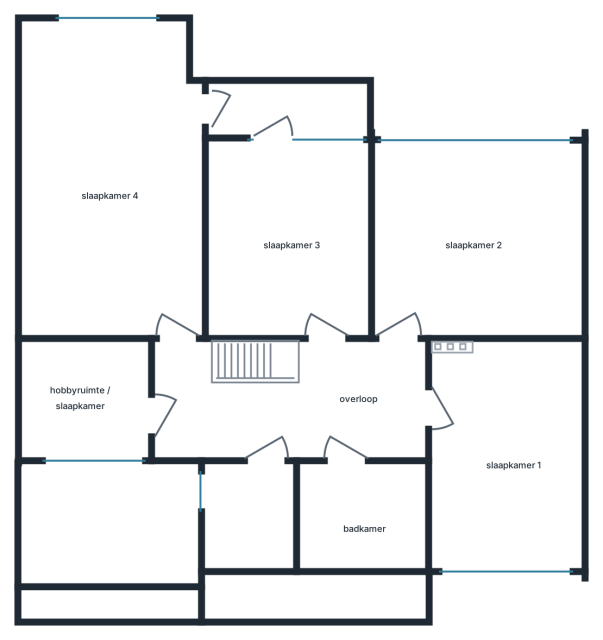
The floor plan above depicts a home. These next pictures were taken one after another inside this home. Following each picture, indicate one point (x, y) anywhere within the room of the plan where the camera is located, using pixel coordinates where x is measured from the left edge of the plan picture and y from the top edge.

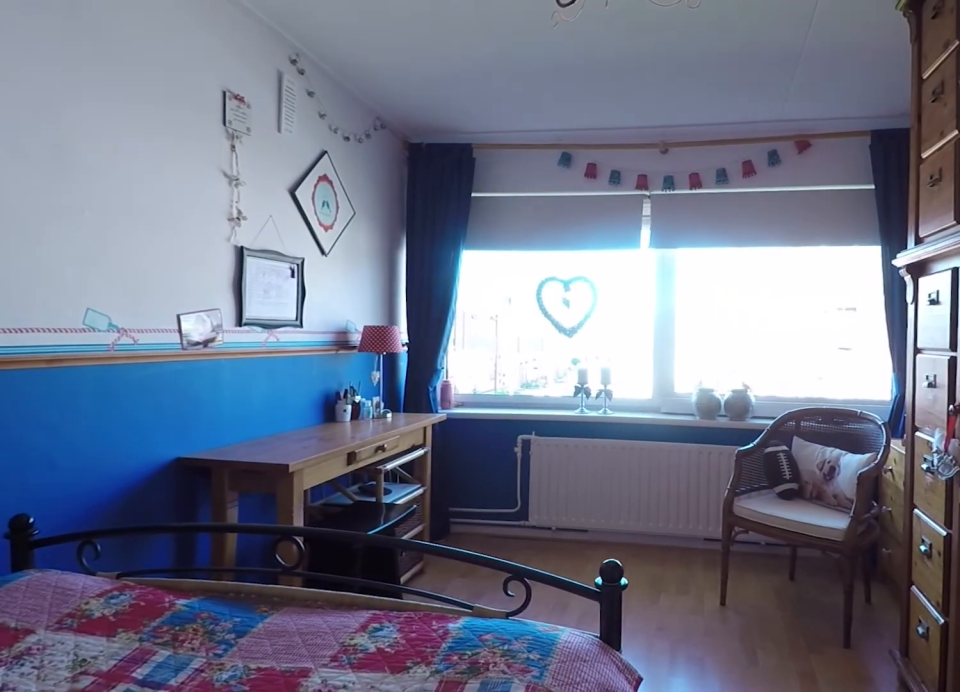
(506, 457)
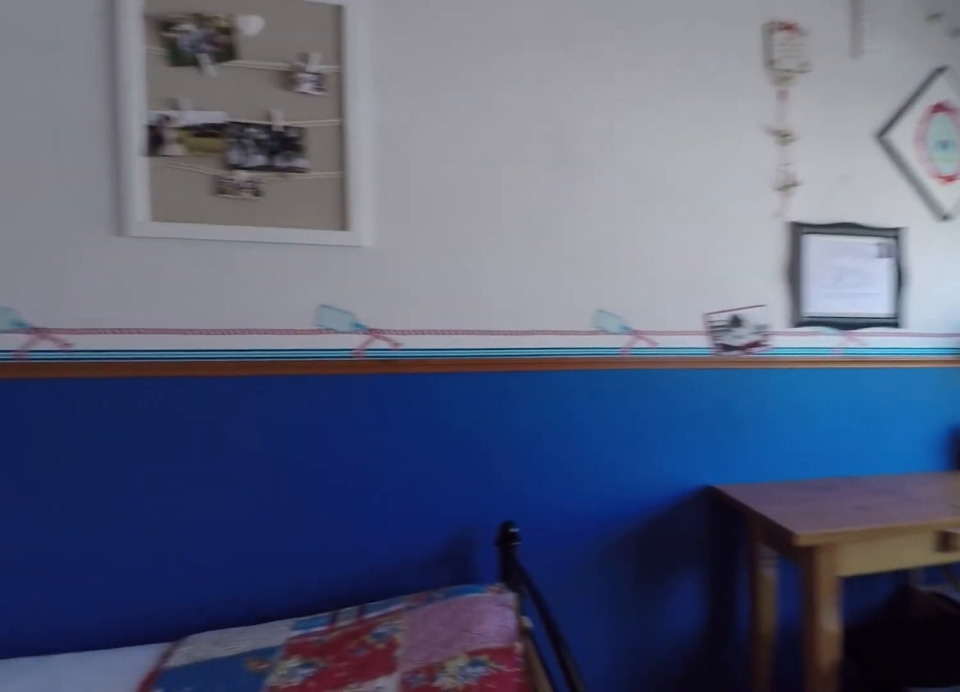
(506, 457)
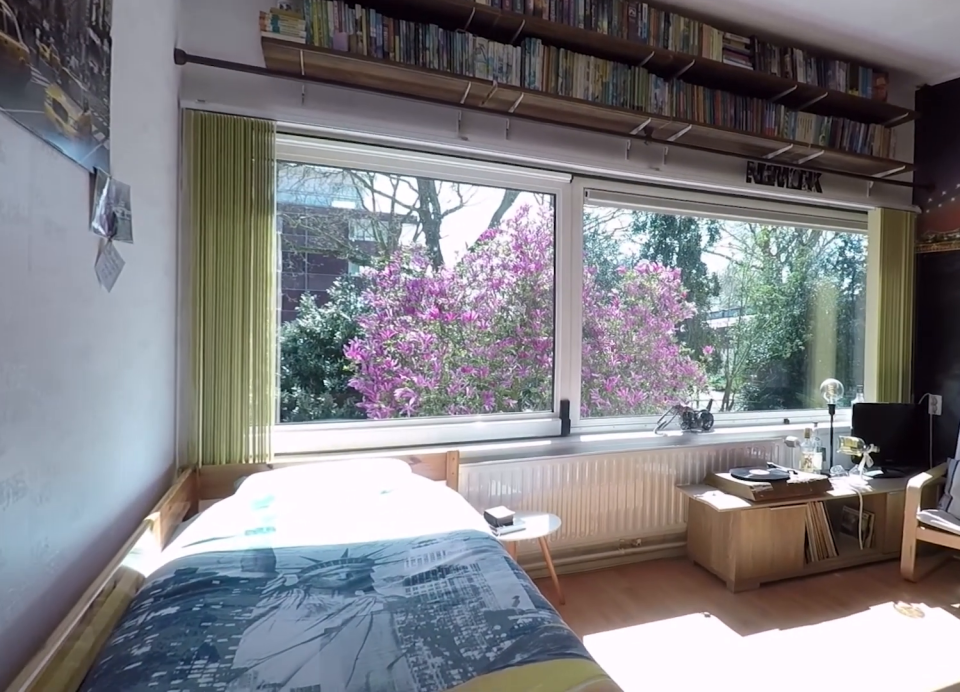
(476, 239)
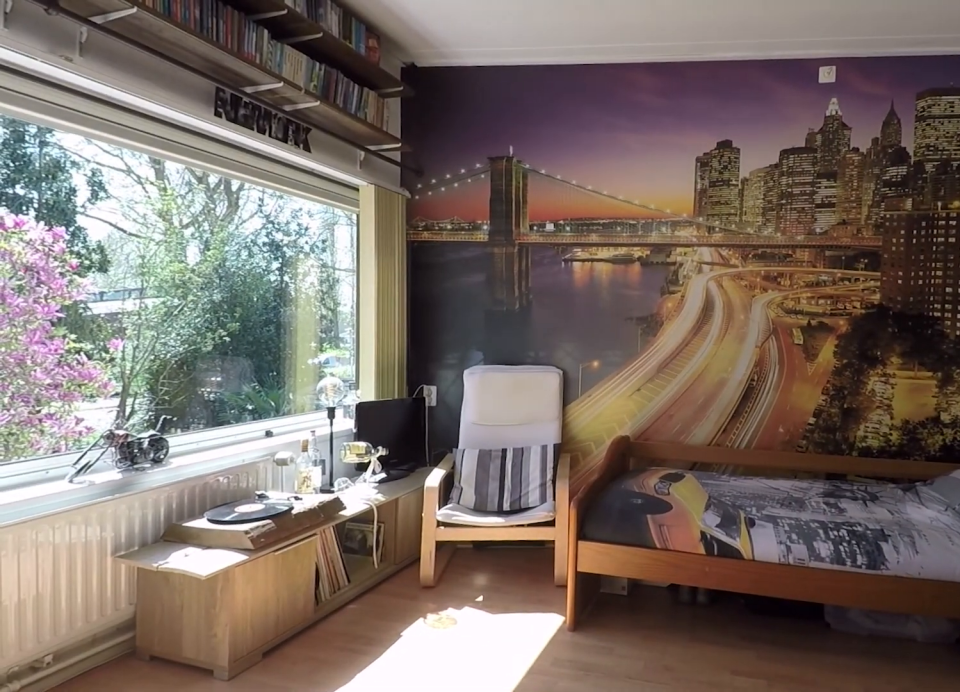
(476, 239)
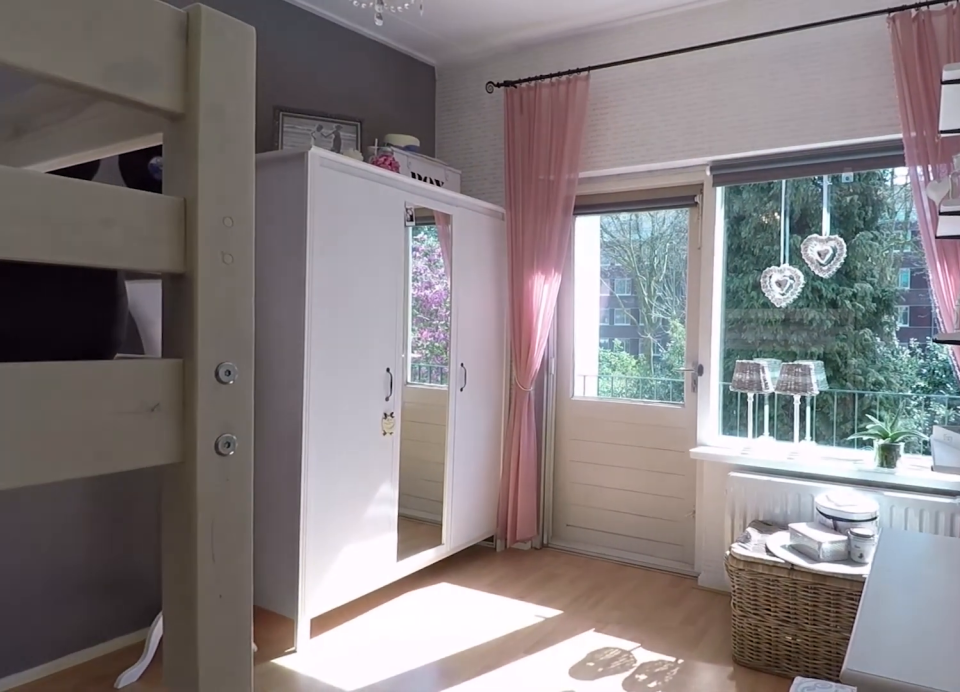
(281, 236)
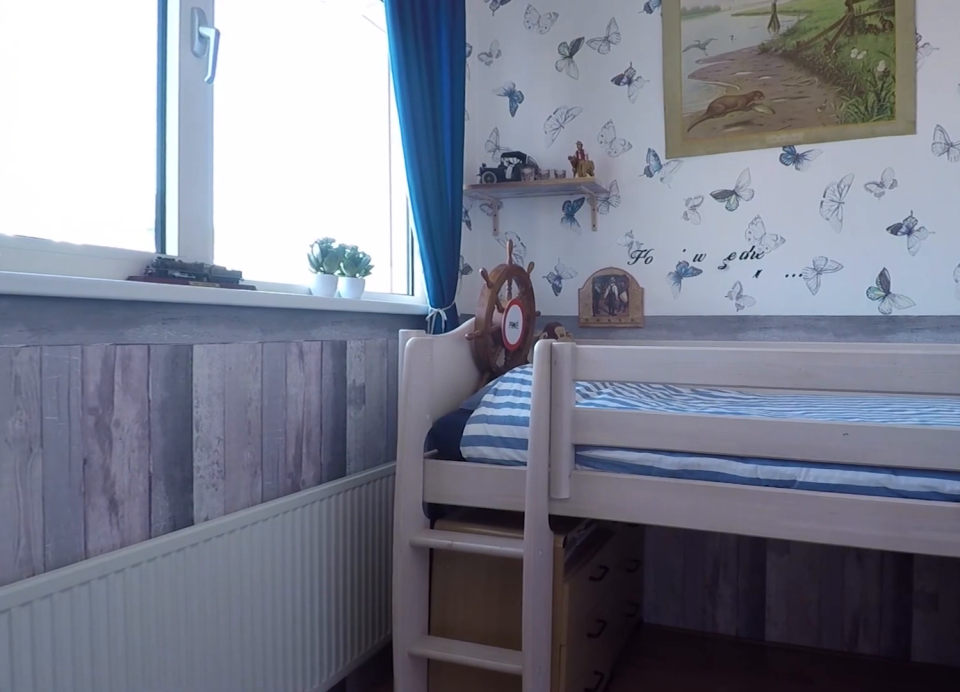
(87, 403)
